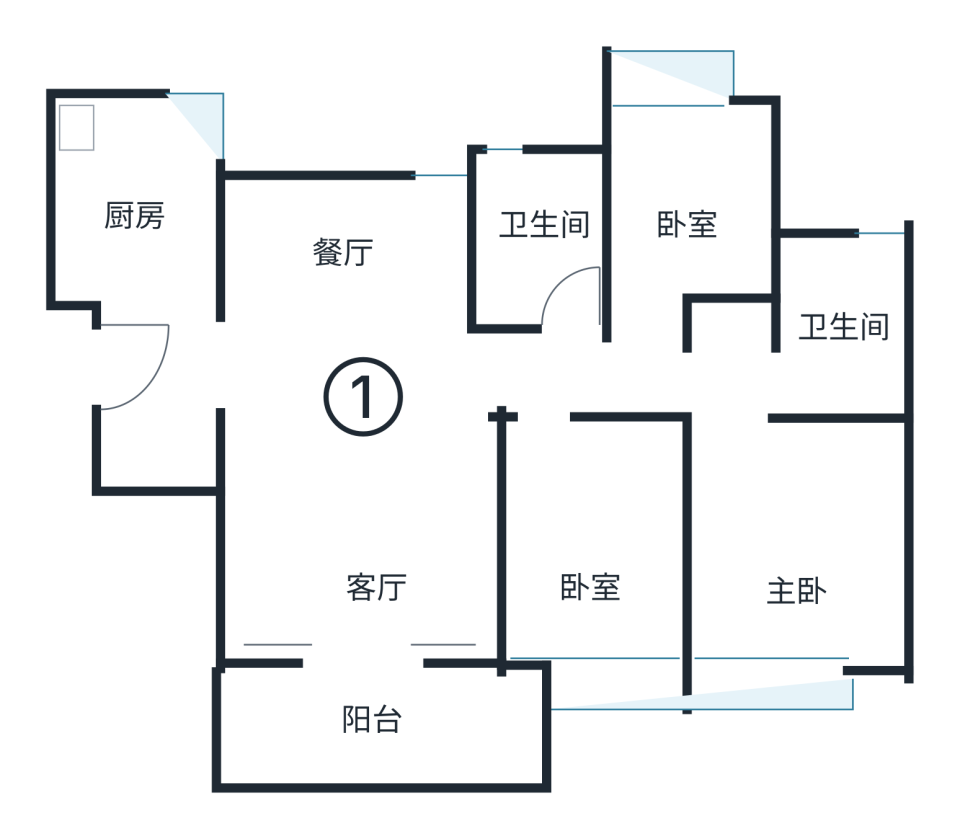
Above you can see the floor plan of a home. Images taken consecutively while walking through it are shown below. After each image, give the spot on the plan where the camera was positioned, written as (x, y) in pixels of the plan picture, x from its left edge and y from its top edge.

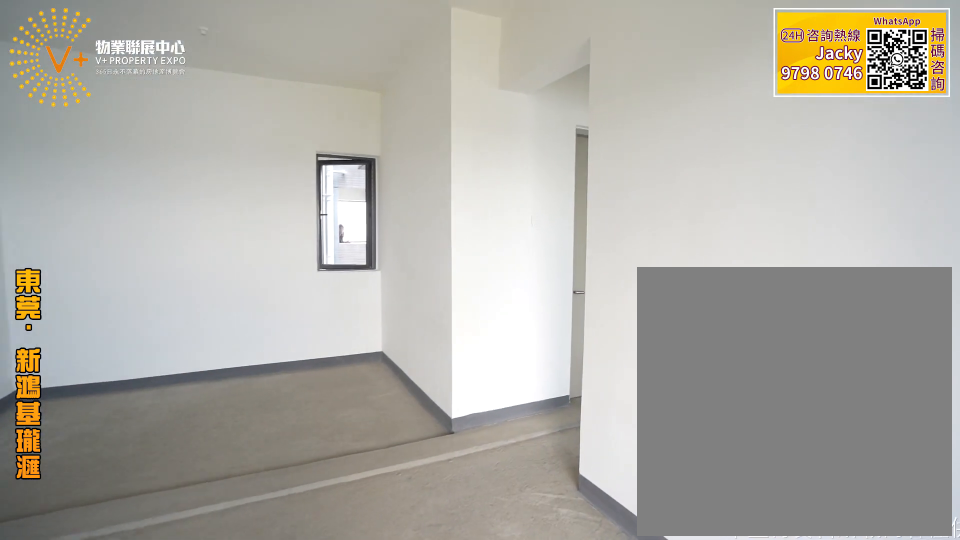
(383, 525)
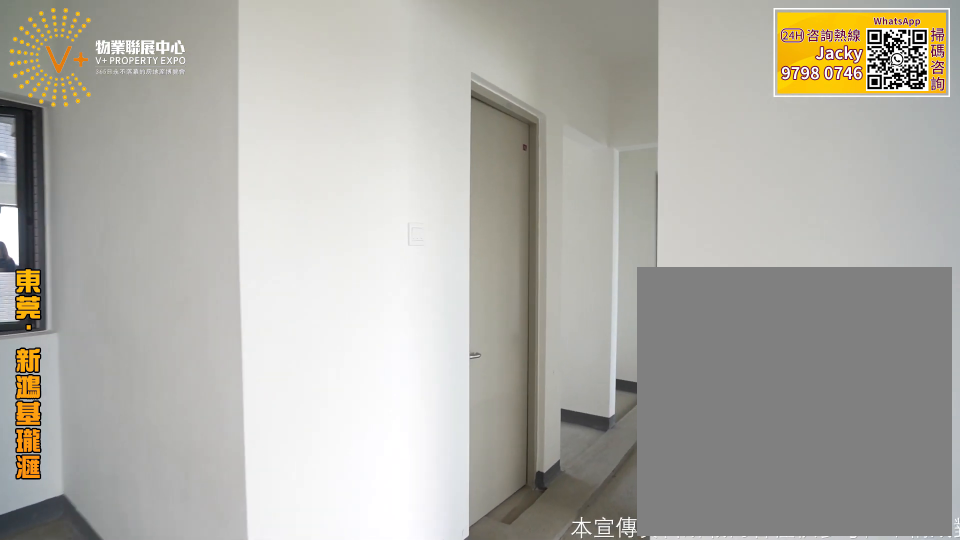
(398, 447)
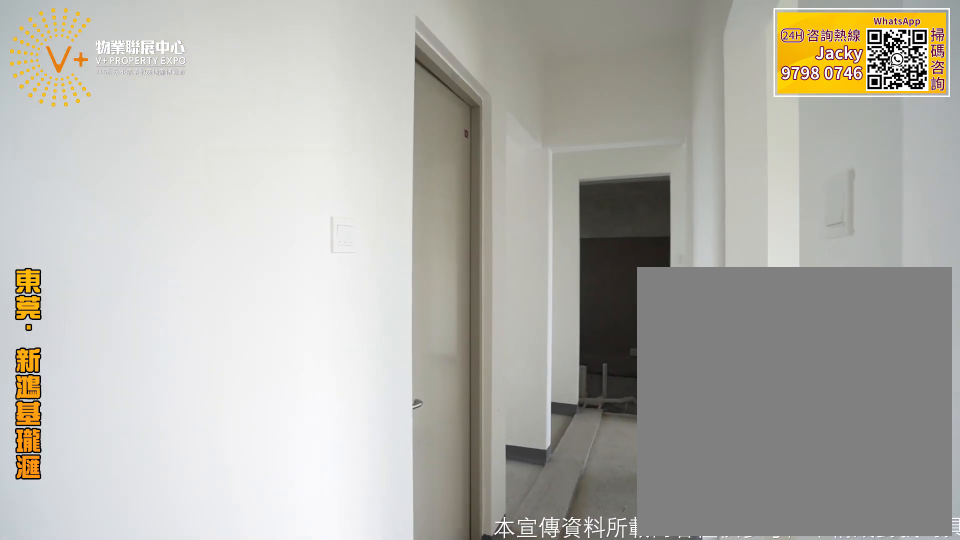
(406, 409)
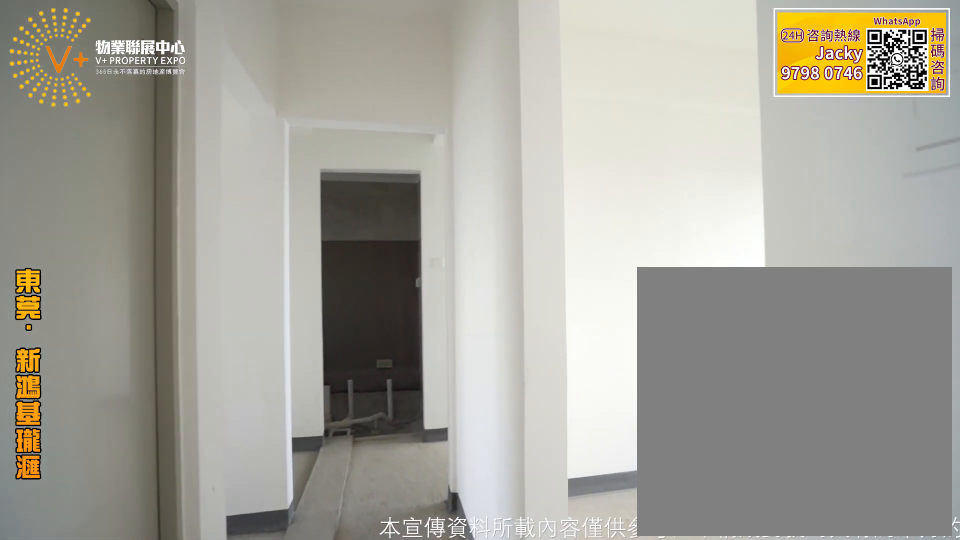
(505, 397)
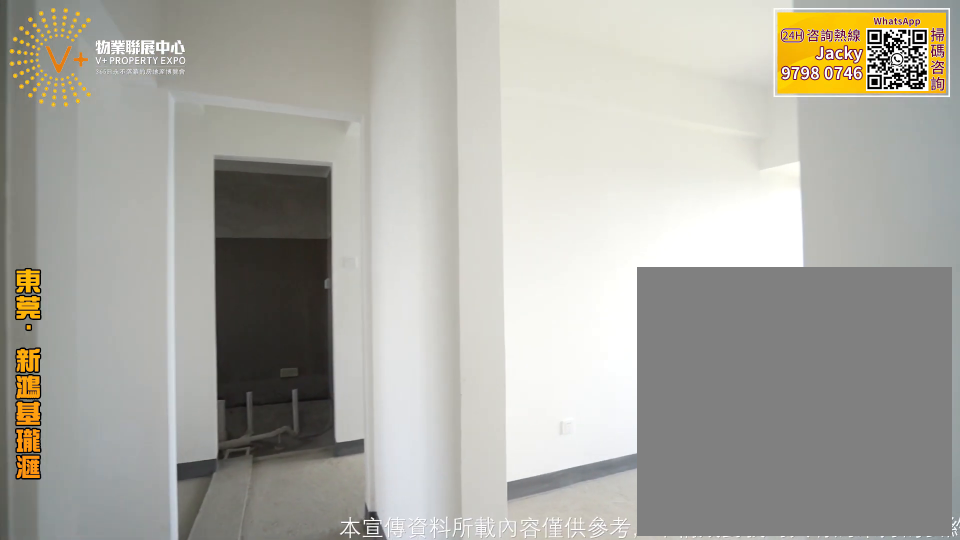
(533, 410)
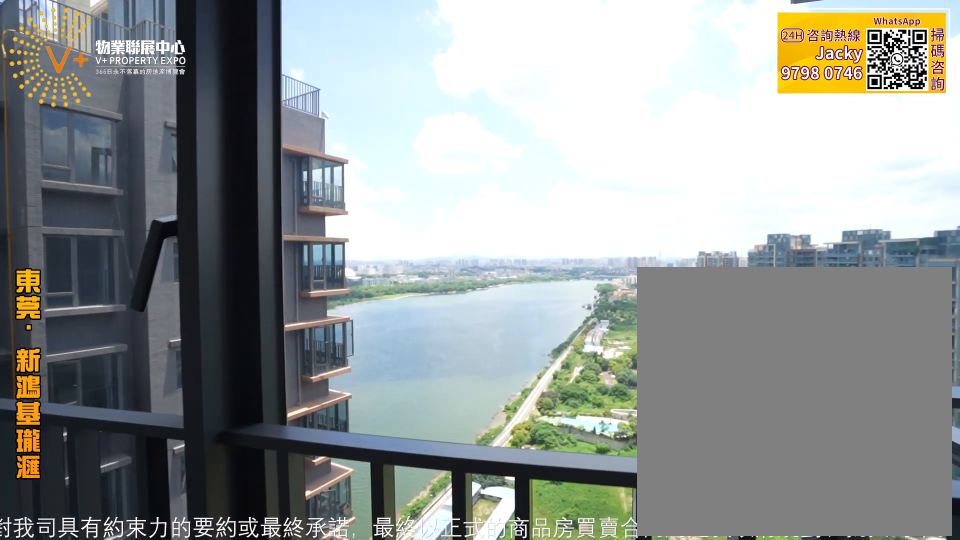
(588, 508)
